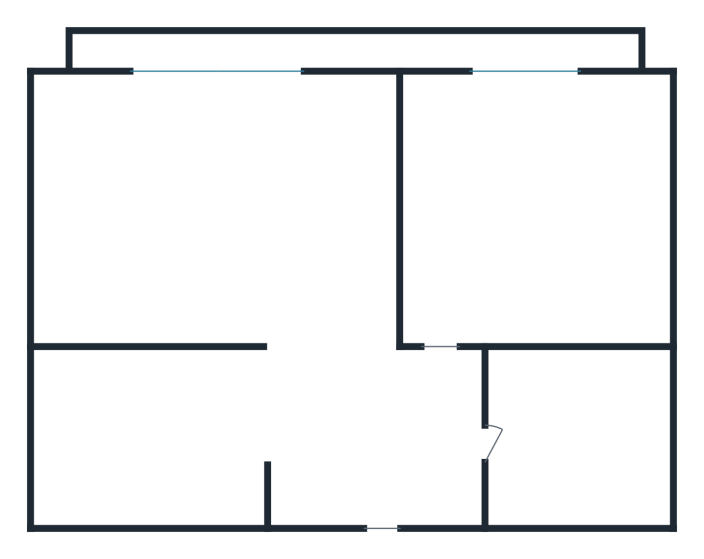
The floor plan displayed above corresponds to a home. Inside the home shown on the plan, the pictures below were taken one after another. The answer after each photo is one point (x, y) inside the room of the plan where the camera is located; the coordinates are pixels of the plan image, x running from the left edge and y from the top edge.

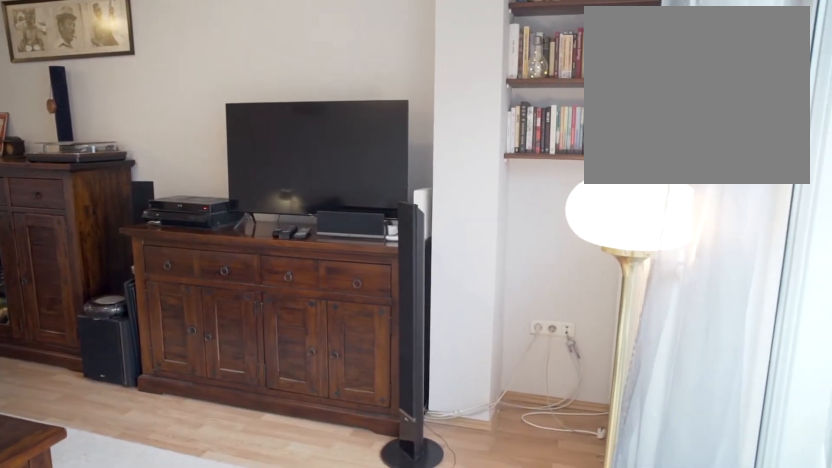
(350, 128)
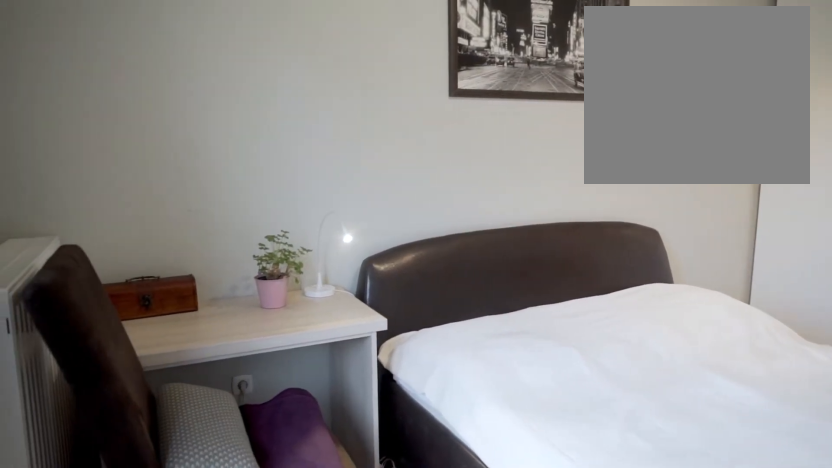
(453, 123)
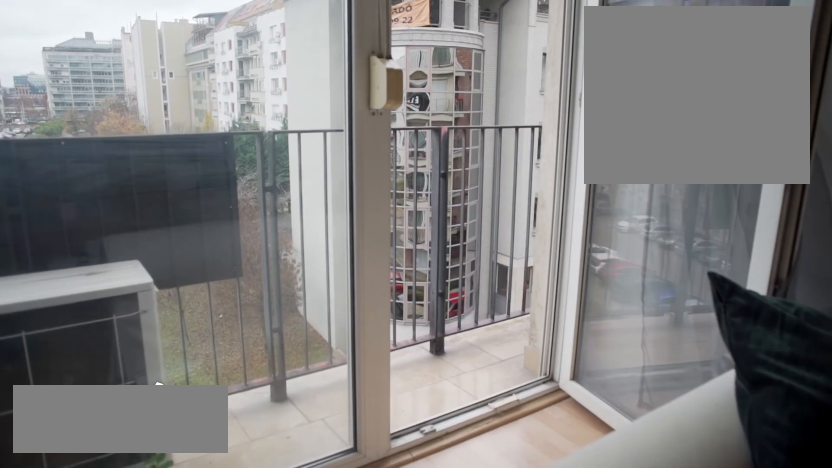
(237, 116)
